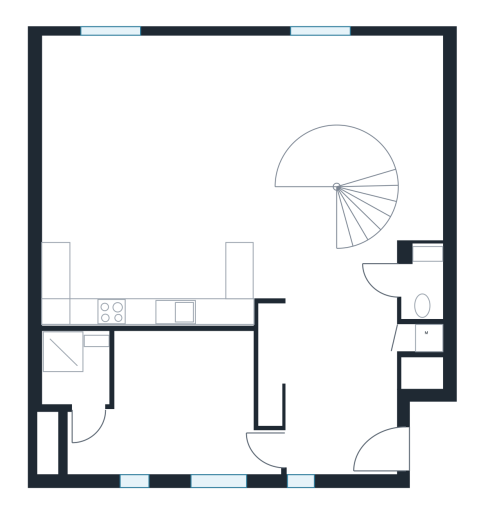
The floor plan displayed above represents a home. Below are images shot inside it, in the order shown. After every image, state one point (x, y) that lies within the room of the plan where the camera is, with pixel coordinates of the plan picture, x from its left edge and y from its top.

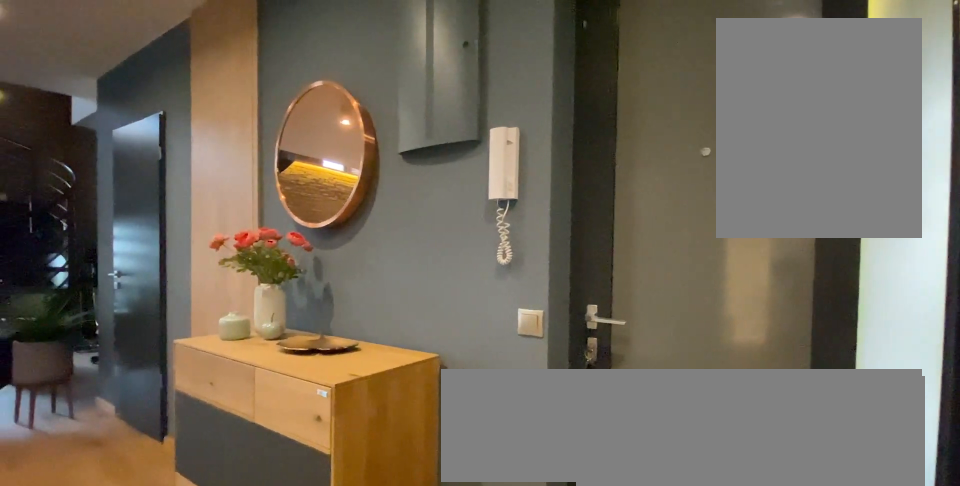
(344, 394)
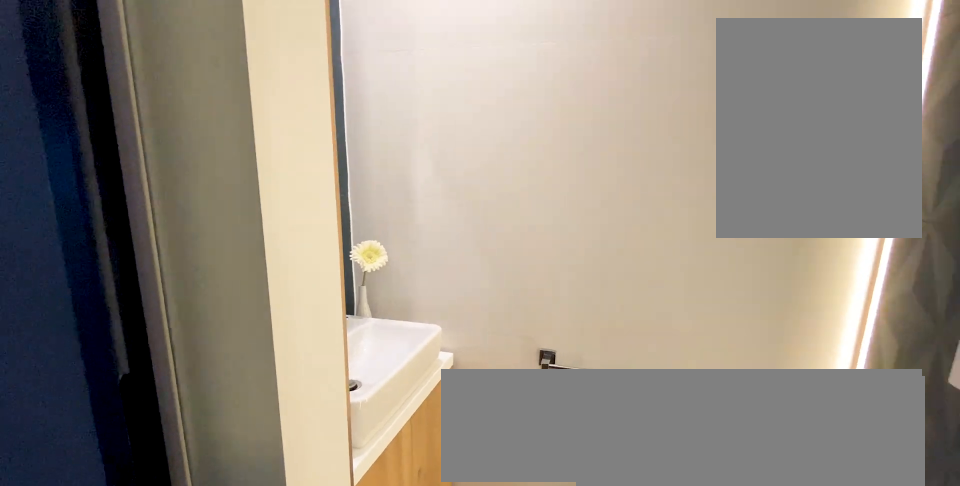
(422, 287)
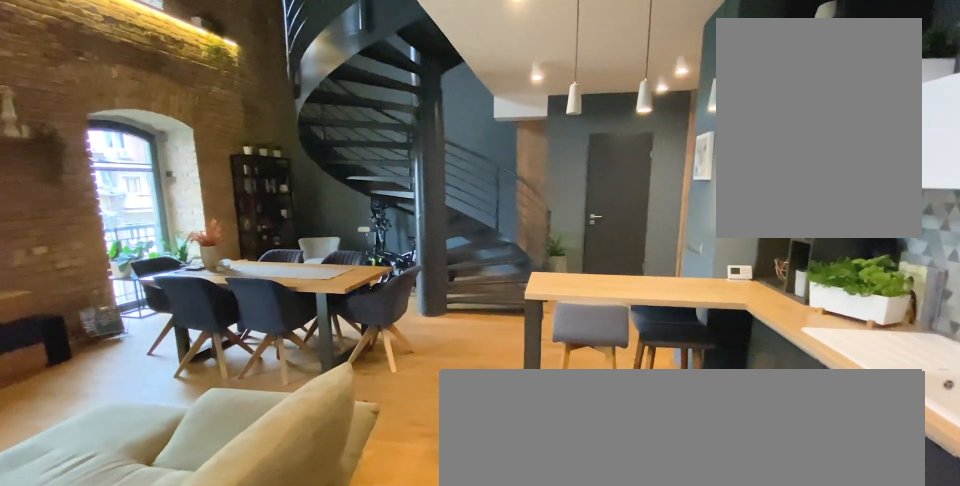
(178, 178)
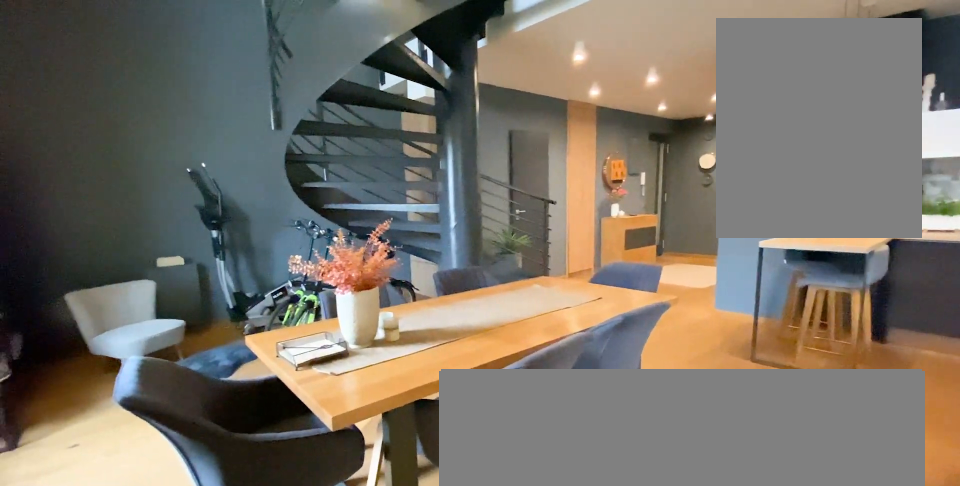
(178, 178)
